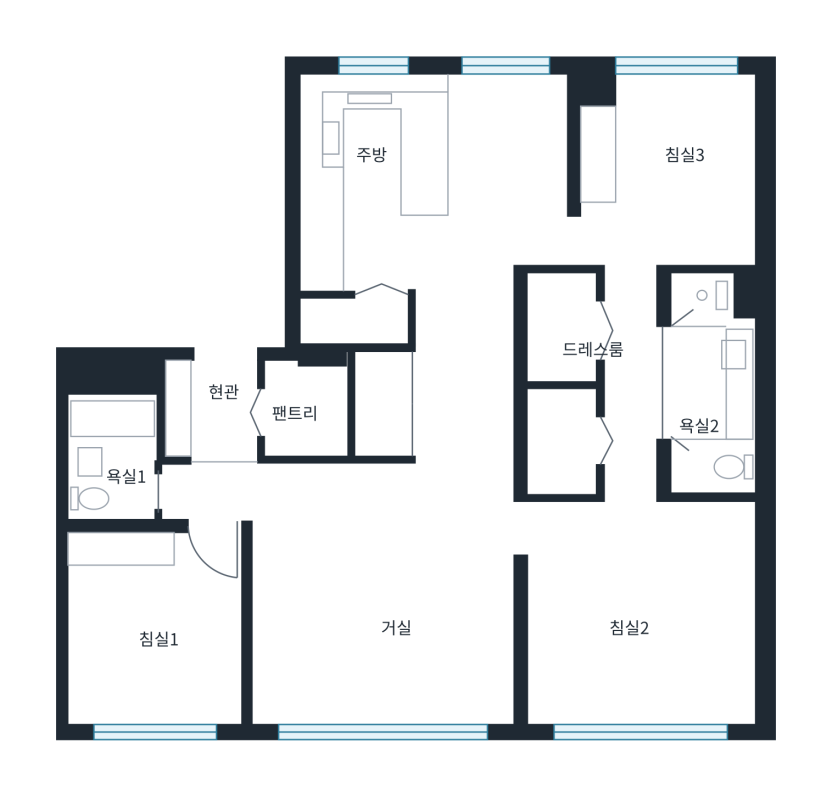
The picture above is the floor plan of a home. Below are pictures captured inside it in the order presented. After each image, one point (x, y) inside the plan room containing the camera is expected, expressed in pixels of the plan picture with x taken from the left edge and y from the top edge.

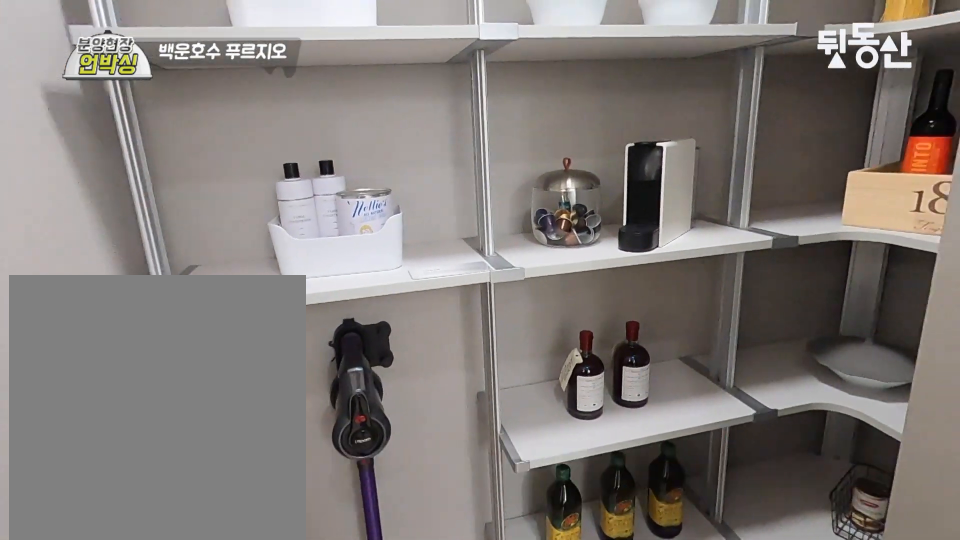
(383, 301)
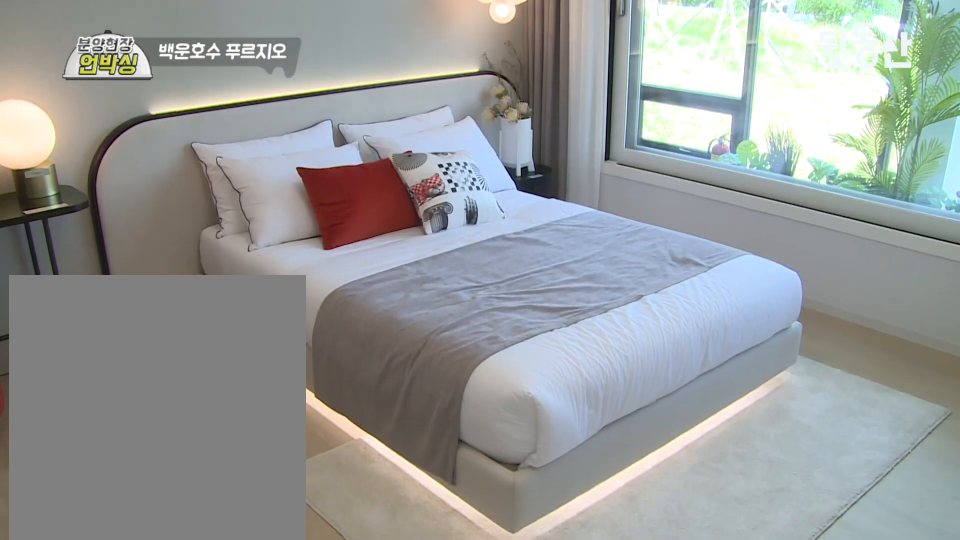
(640, 647)
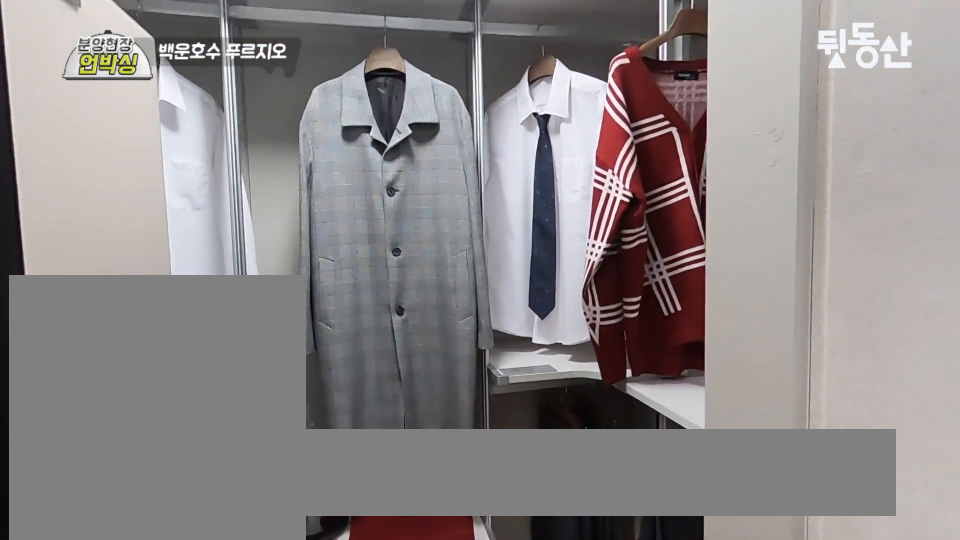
(624, 400)
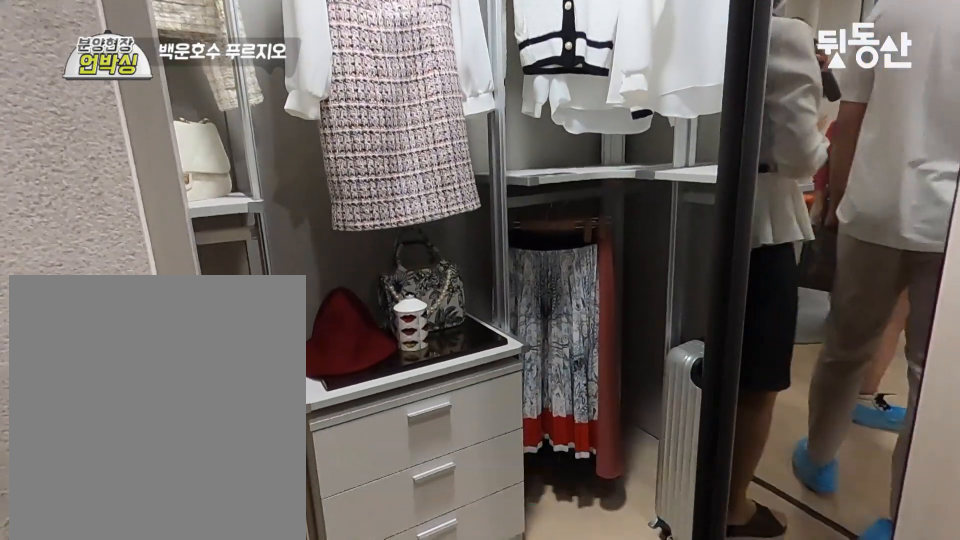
(624, 401)
